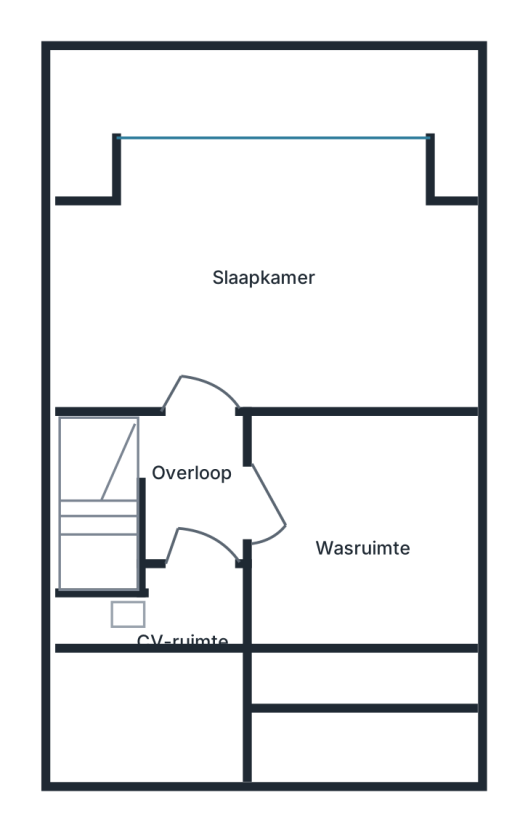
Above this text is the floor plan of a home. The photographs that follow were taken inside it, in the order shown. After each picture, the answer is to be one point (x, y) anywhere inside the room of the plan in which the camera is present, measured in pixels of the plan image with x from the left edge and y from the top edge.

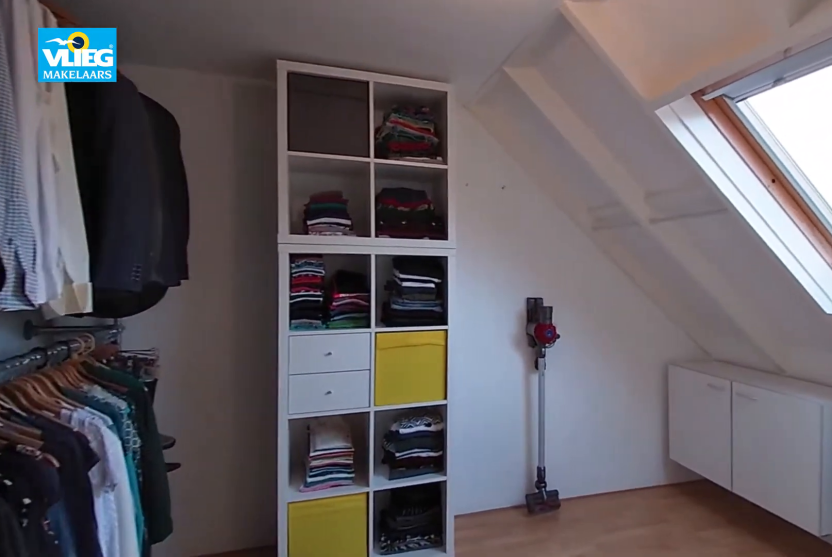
(359, 538)
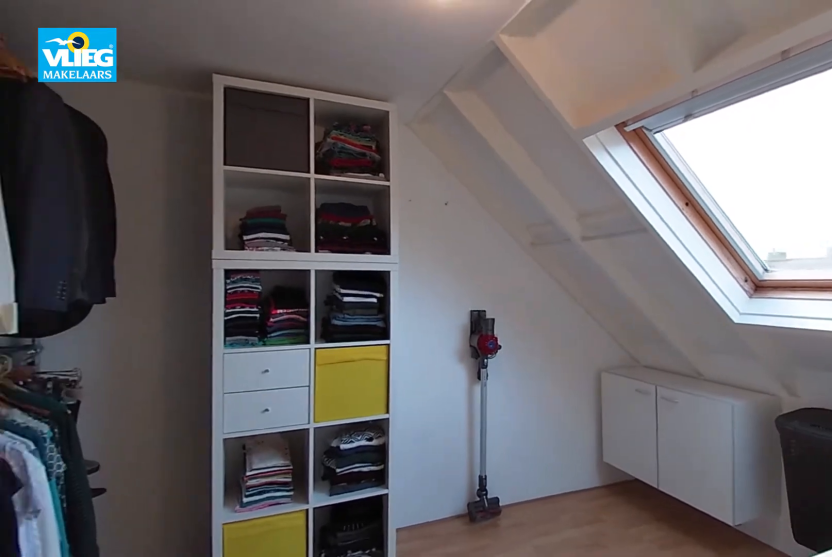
(359, 538)
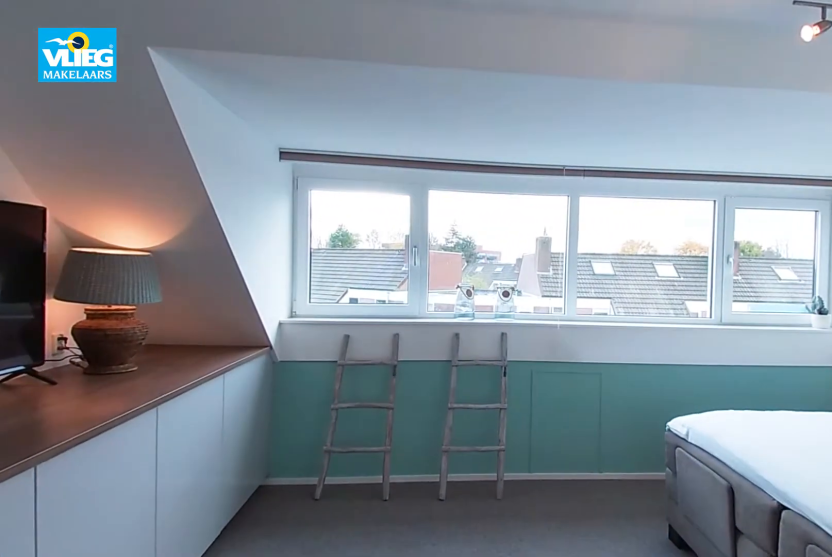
(157, 290)
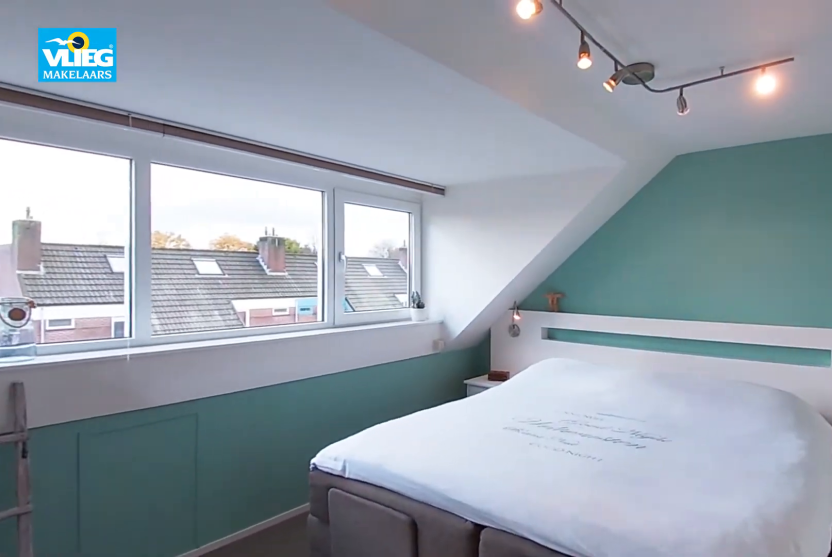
(157, 290)
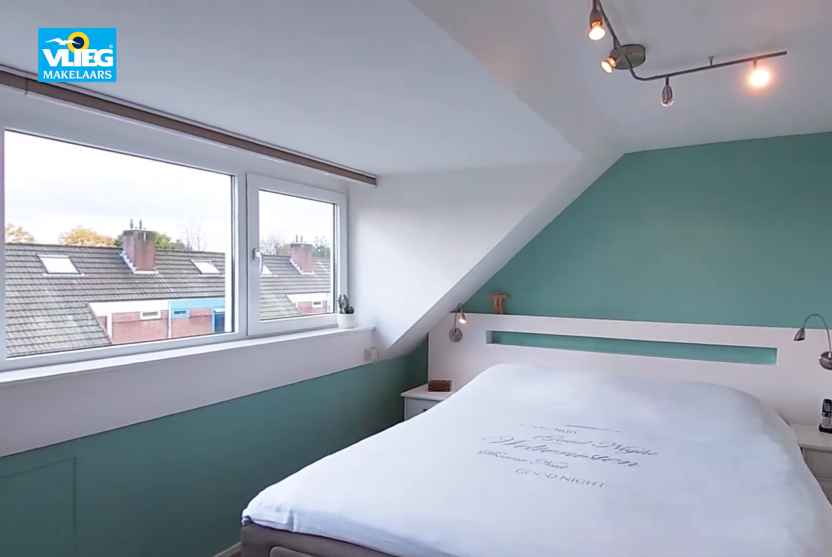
(157, 290)
